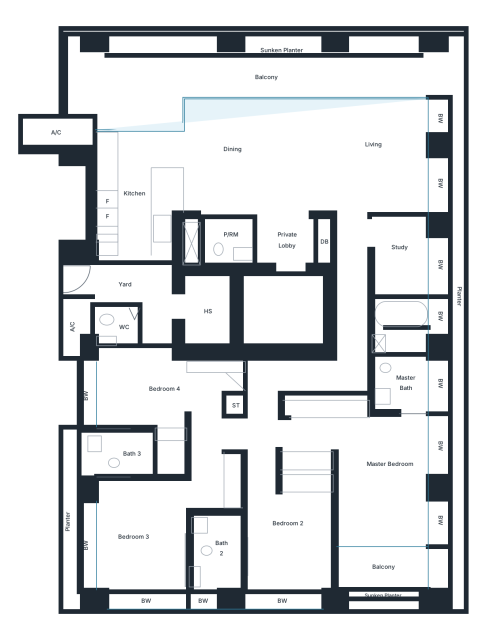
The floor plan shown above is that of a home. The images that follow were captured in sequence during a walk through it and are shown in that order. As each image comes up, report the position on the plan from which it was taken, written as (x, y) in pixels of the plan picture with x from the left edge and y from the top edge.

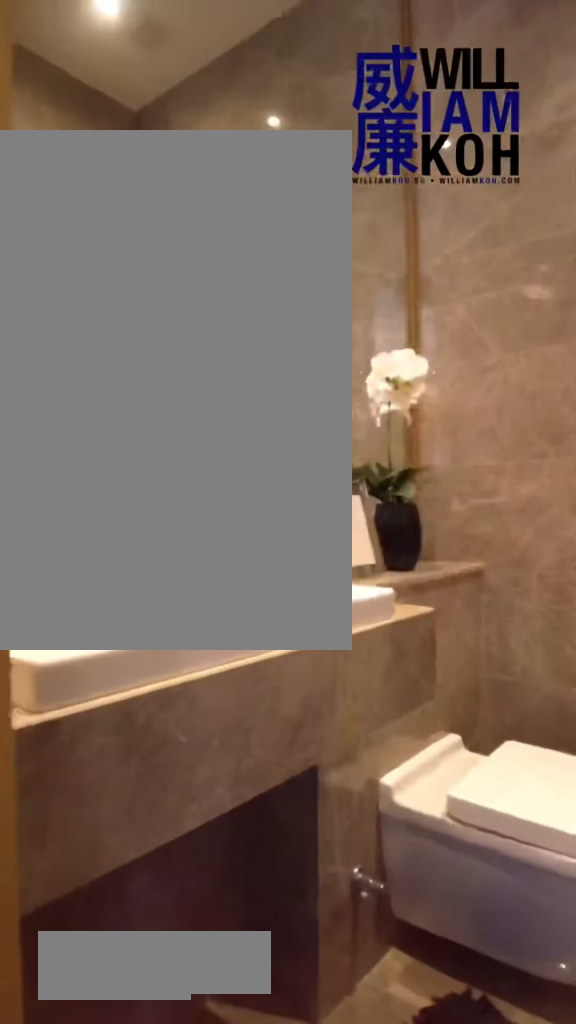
(232, 240)
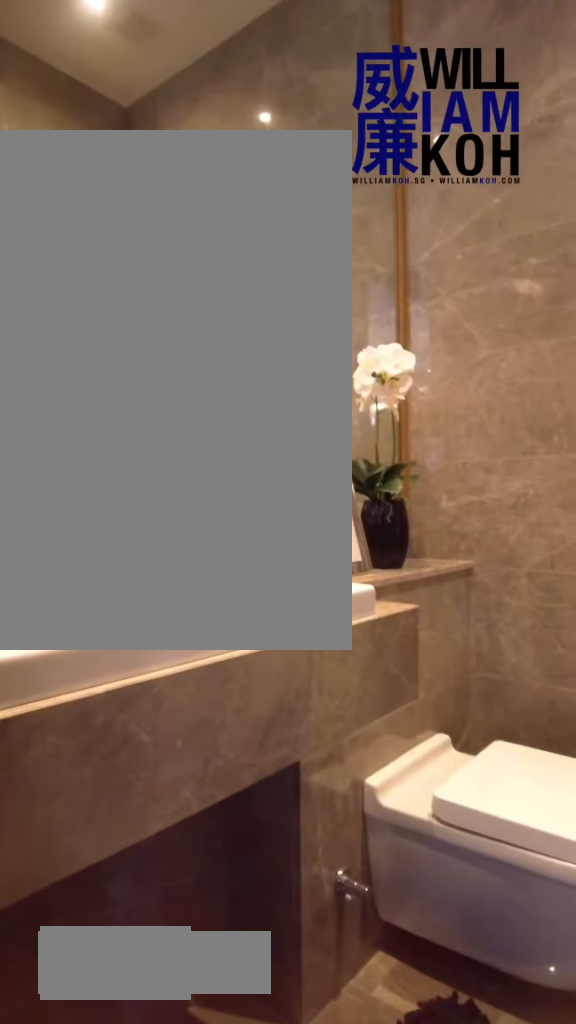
(232, 240)
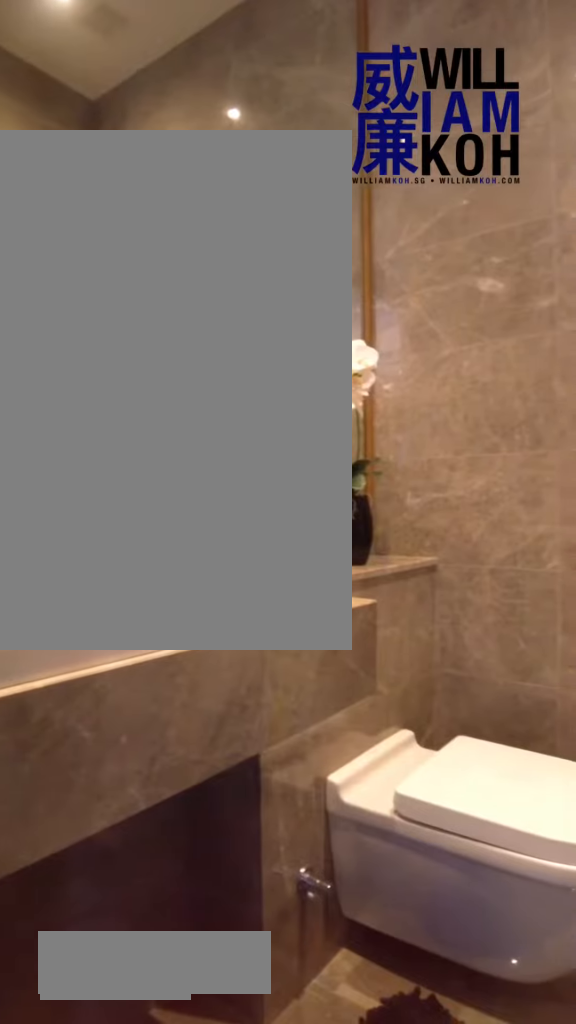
(232, 240)
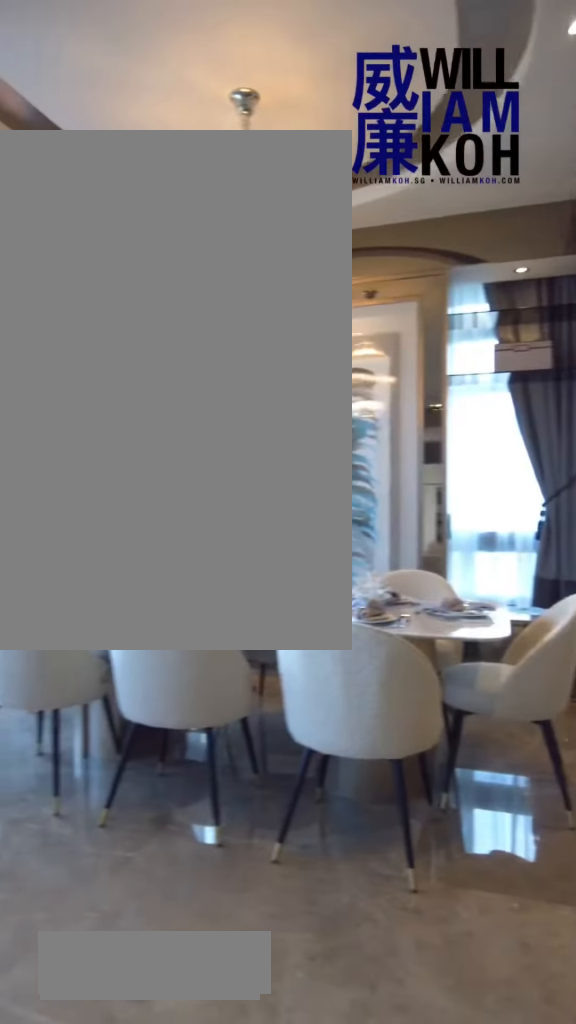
(288, 192)
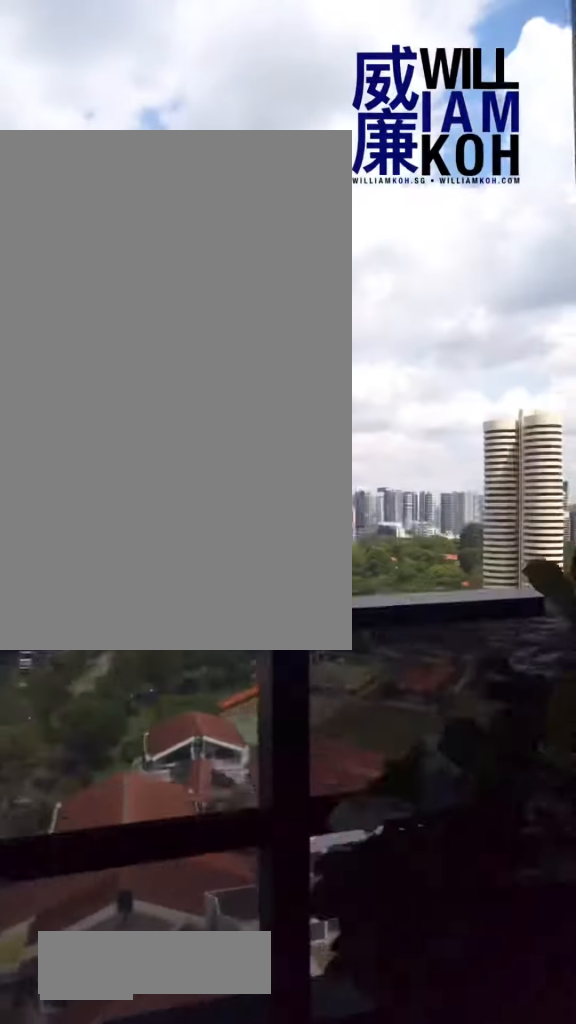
(162, 80)
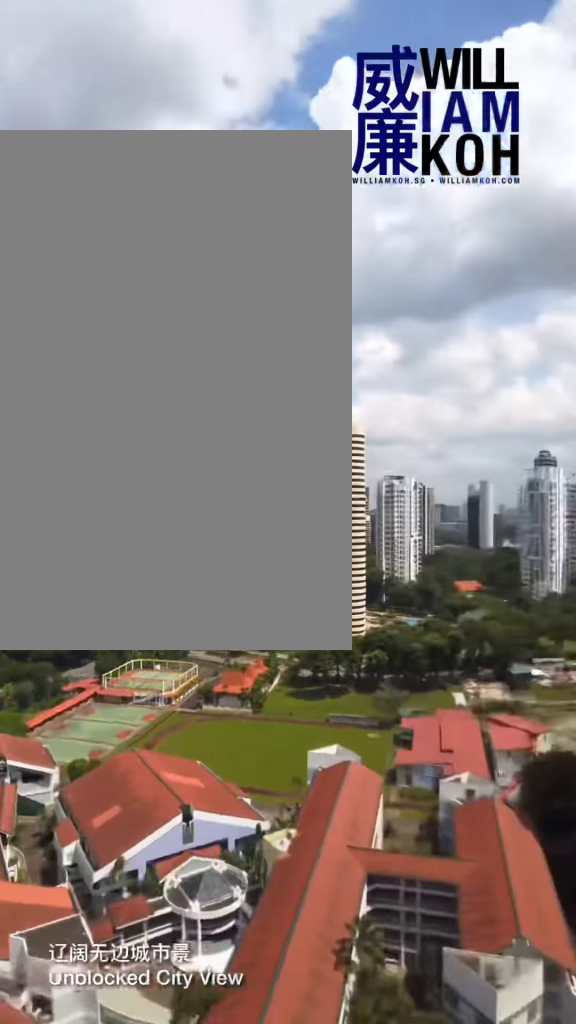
(169, 61)
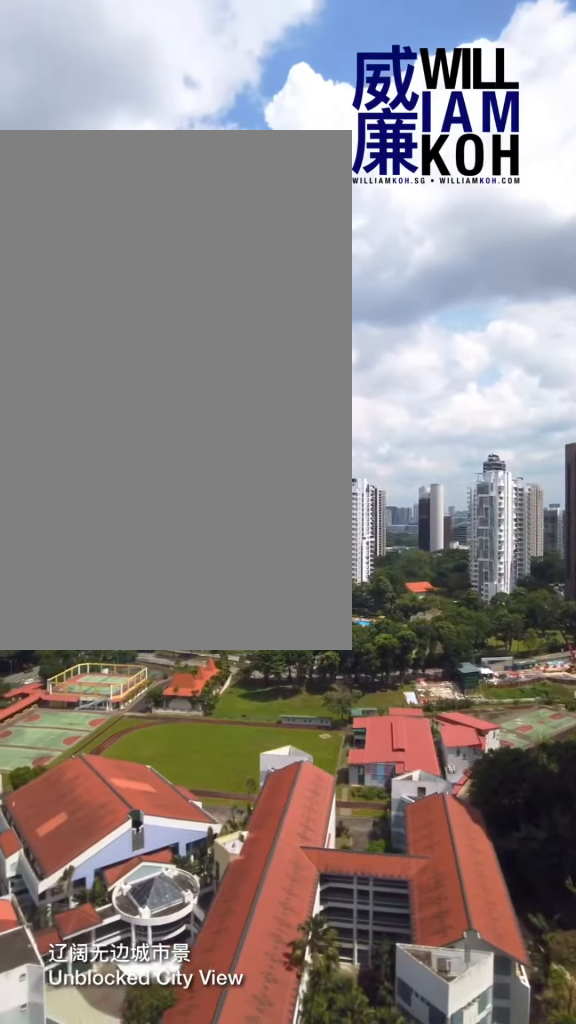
(169, 60)
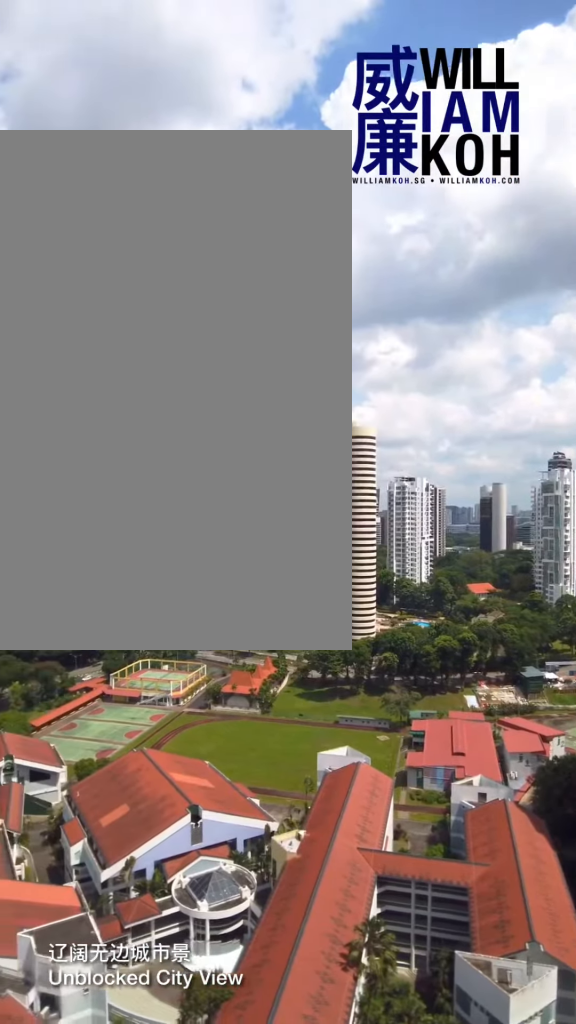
(169, 61)
